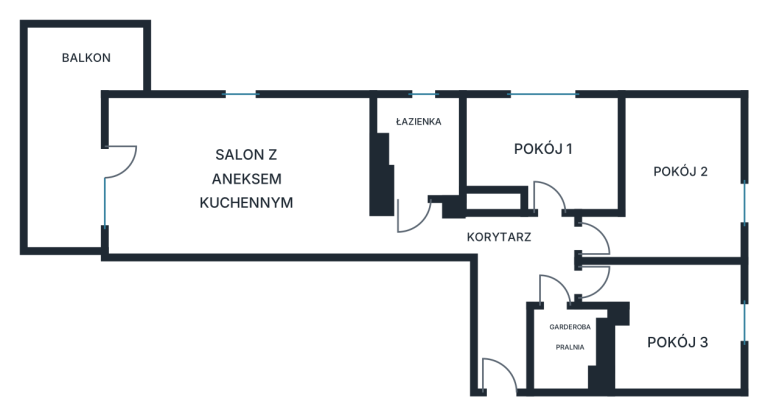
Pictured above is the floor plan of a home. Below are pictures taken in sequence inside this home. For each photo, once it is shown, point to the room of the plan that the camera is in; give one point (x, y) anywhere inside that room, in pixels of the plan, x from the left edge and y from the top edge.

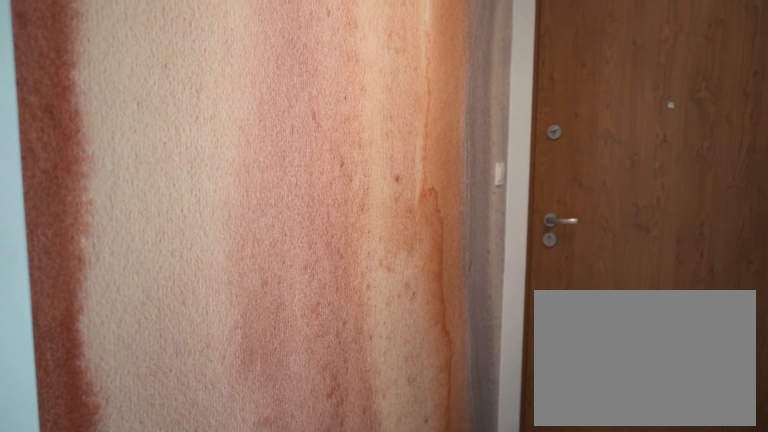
(494, 269)
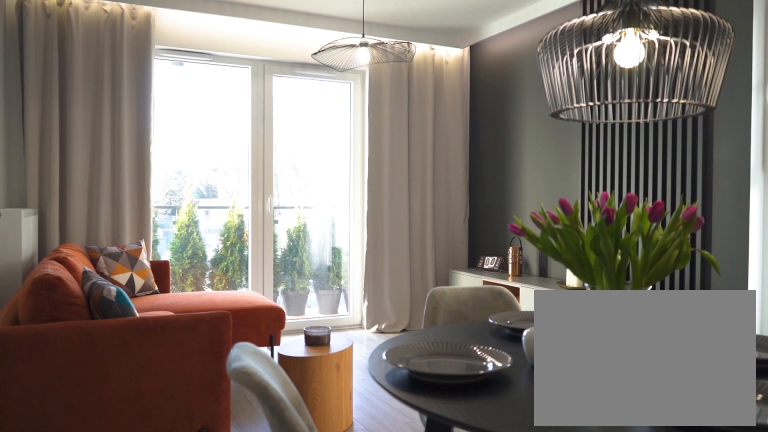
(238, 176)
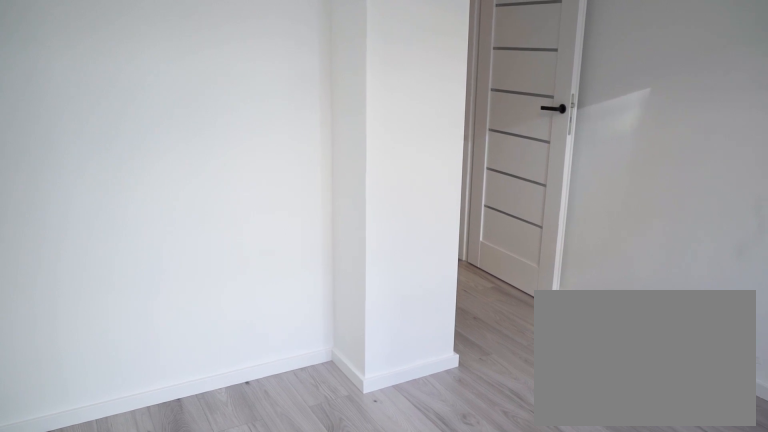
(674, 324)
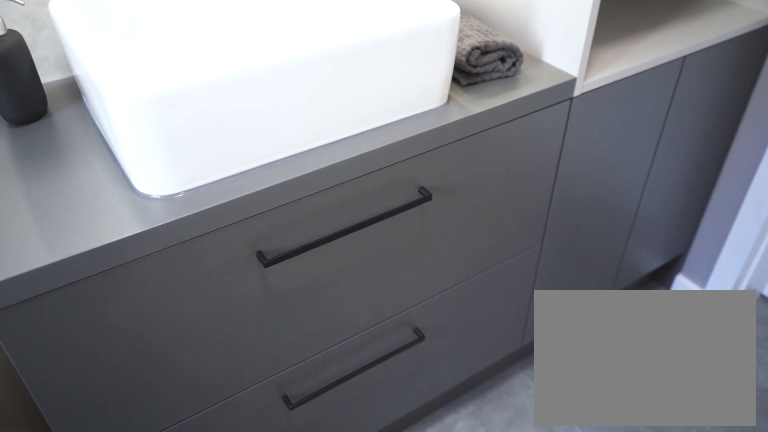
(420, 146)
